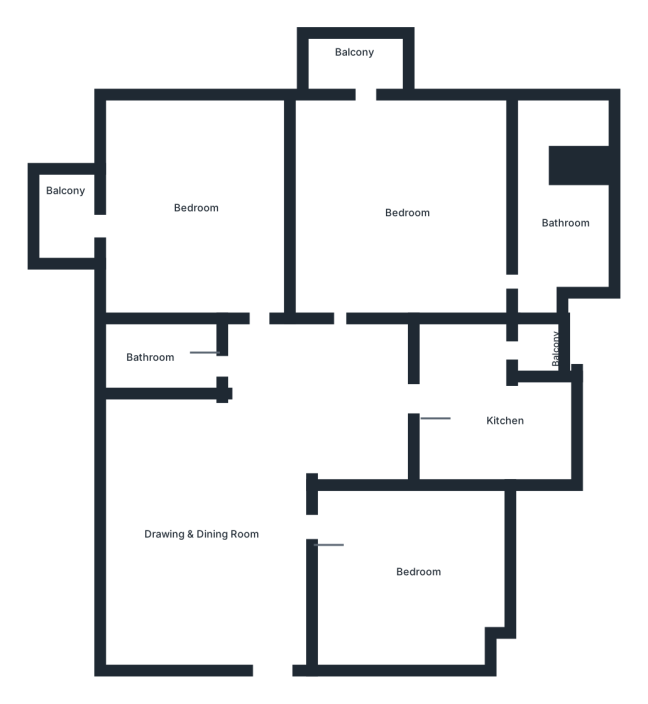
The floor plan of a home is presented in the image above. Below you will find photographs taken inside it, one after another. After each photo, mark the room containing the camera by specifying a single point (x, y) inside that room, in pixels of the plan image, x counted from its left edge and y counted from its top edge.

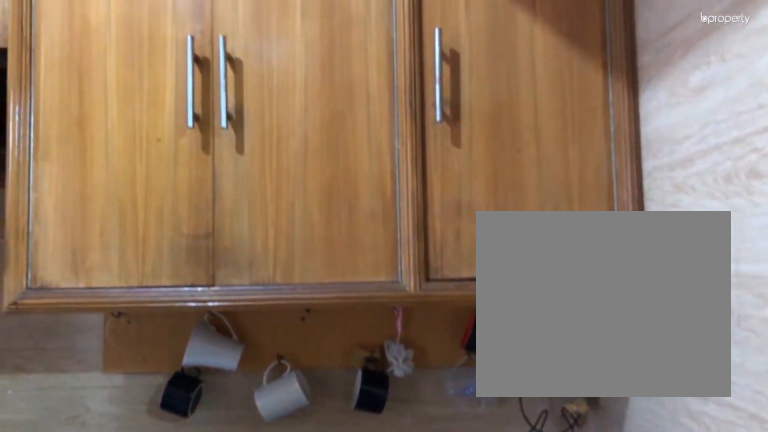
(465, 401)
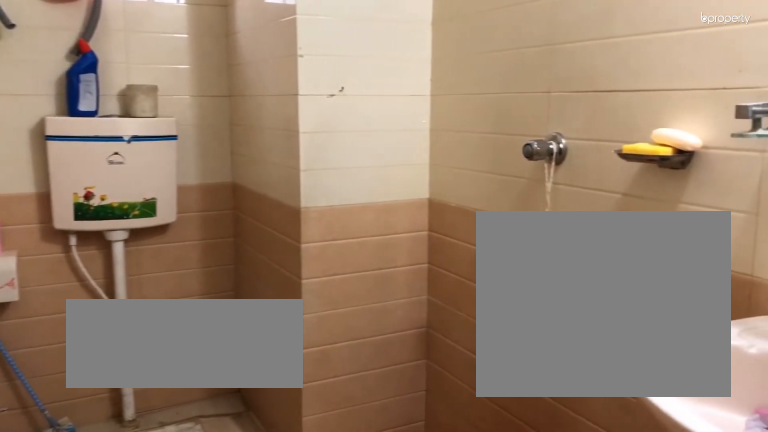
(164, 356)
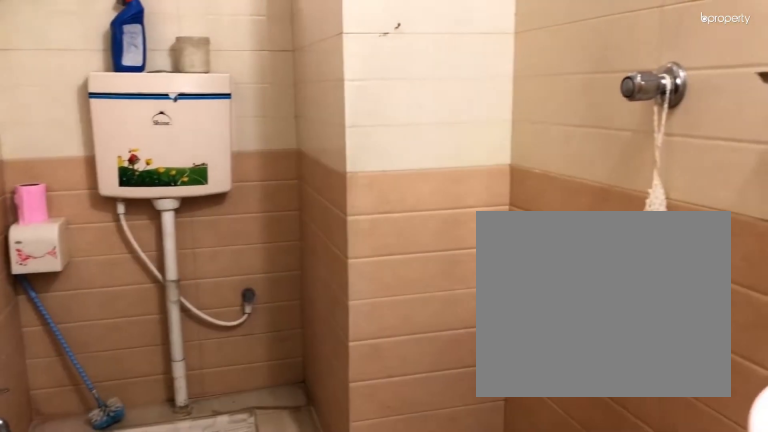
(164, 356)
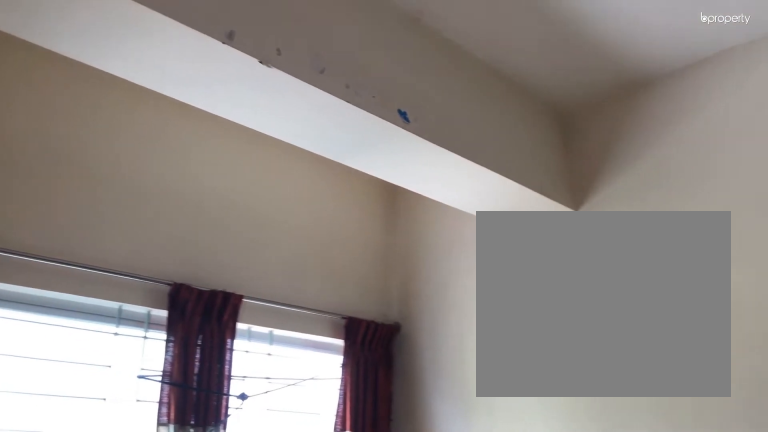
(206, 205)
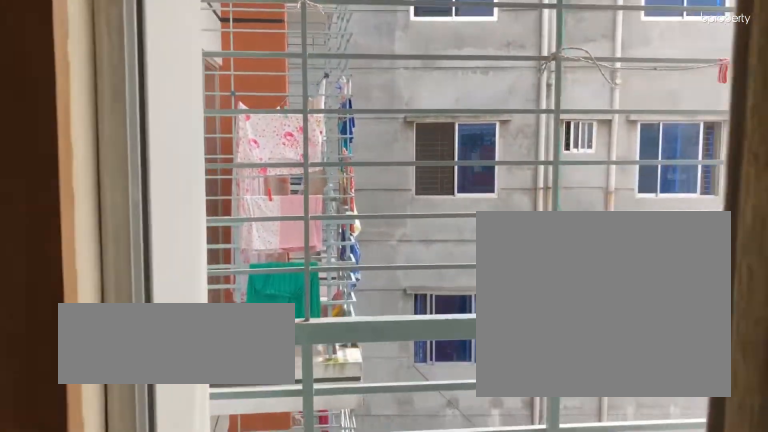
(70, 219)
